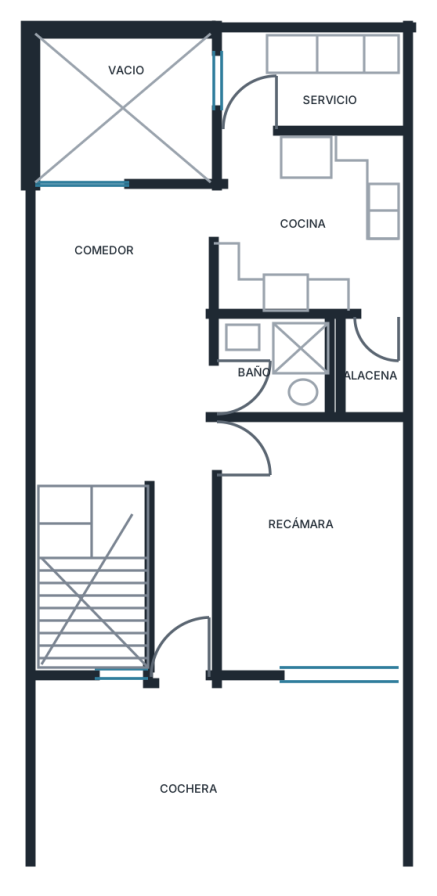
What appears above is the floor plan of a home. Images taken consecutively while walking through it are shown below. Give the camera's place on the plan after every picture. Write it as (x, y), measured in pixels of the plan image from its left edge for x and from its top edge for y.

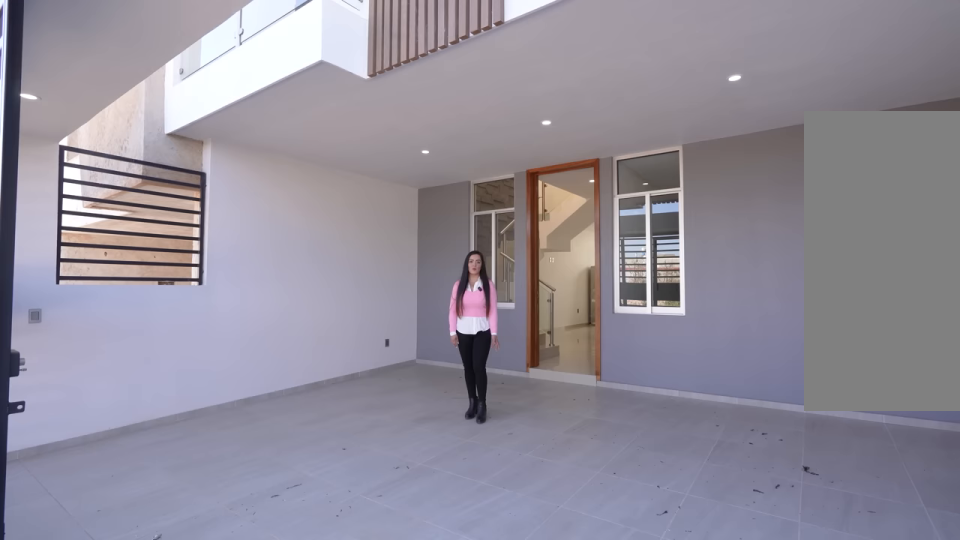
(373, 874)
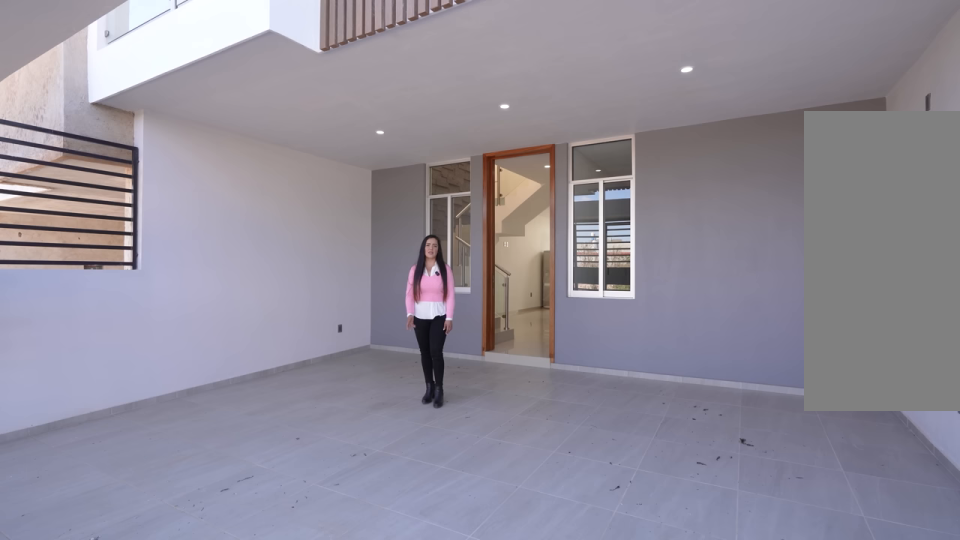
(374, 873)
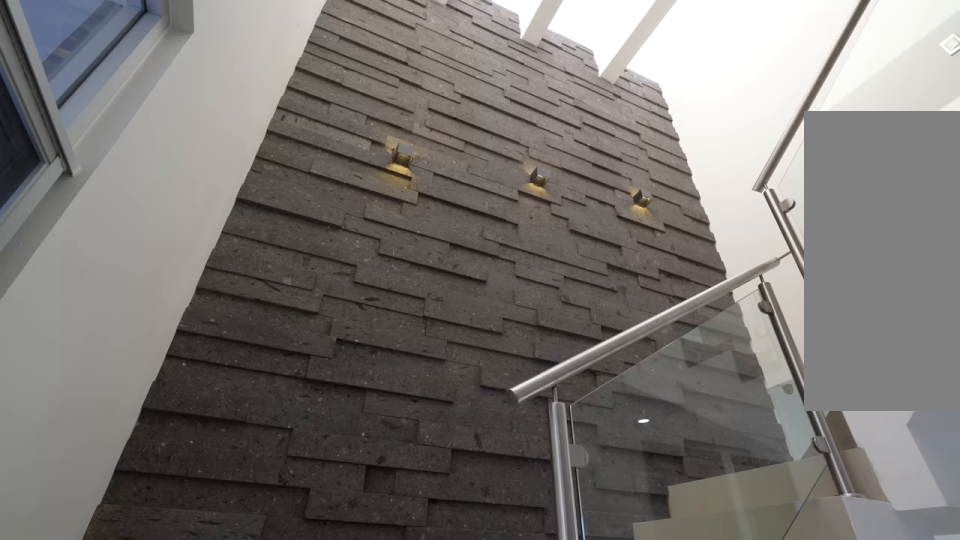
(177, 658)
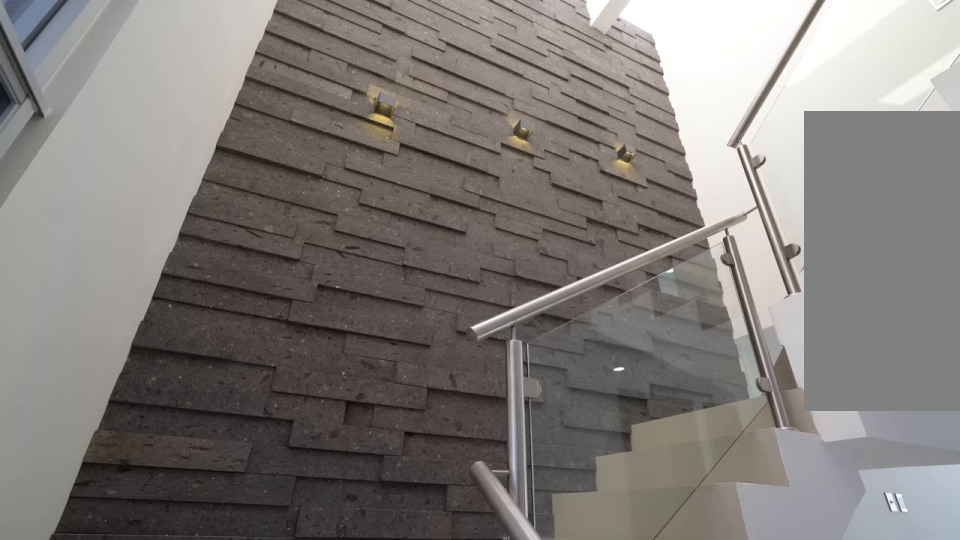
(177, 657)
